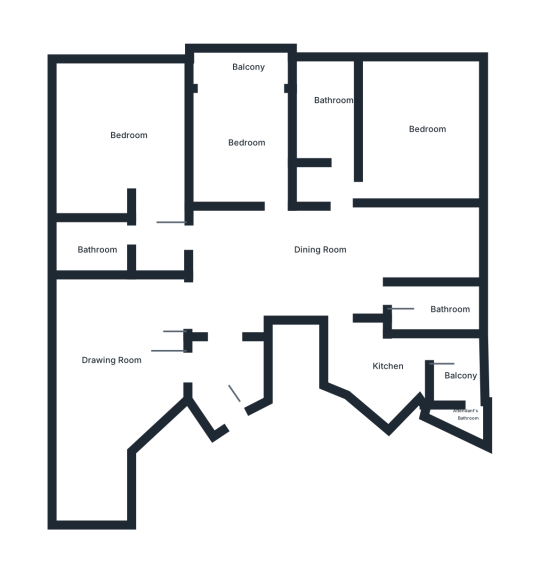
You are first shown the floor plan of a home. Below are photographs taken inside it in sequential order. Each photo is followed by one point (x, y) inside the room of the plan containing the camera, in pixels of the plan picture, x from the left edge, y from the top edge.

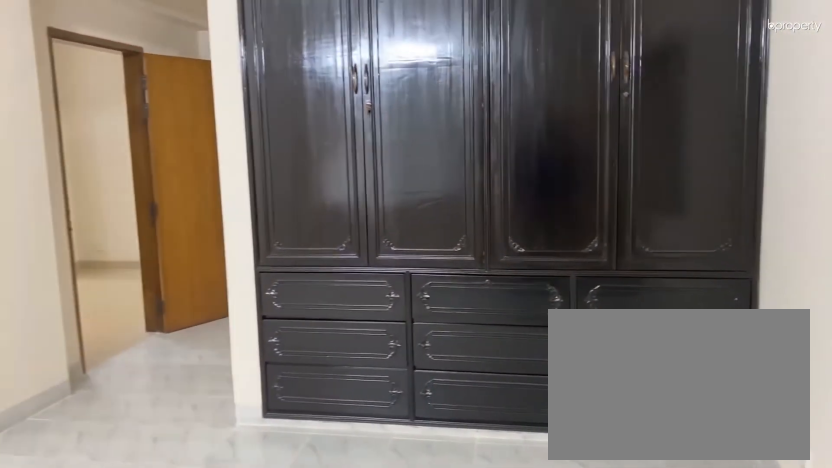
(129, 132)
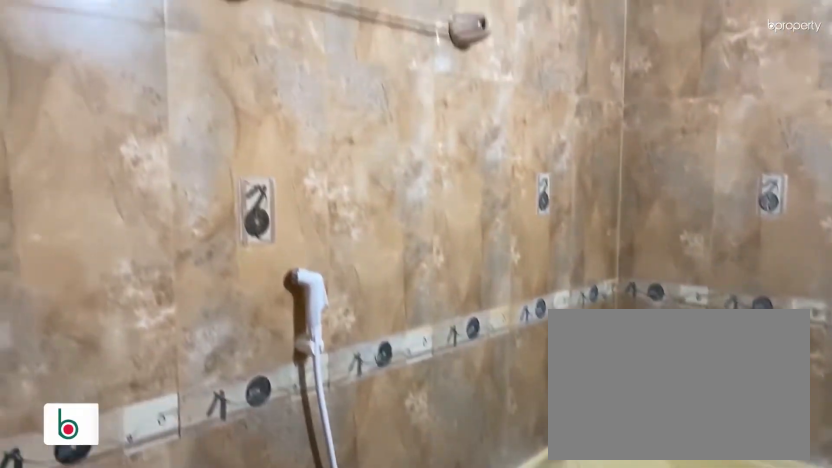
(97, 243)
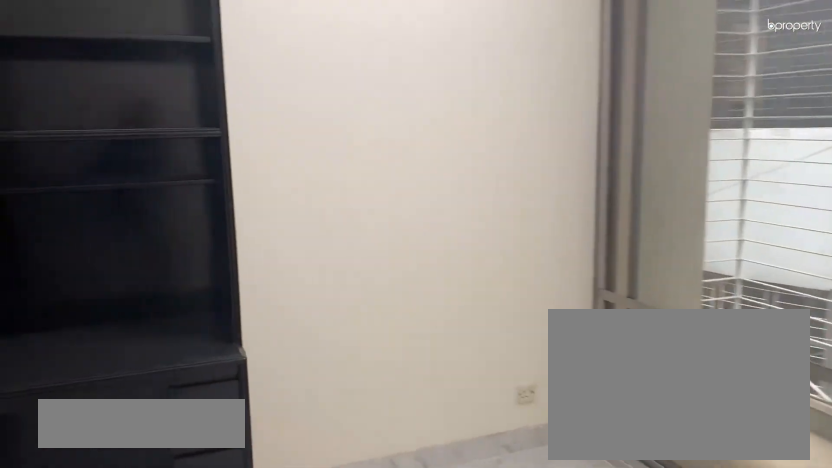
(241, 121)
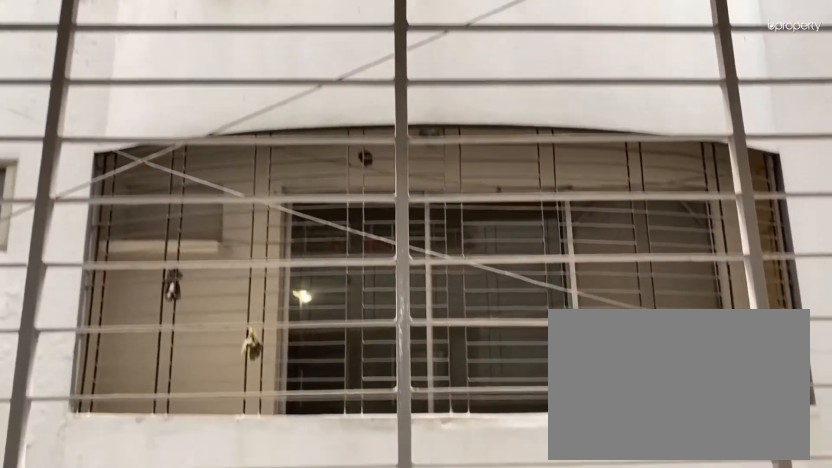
(241, 121)
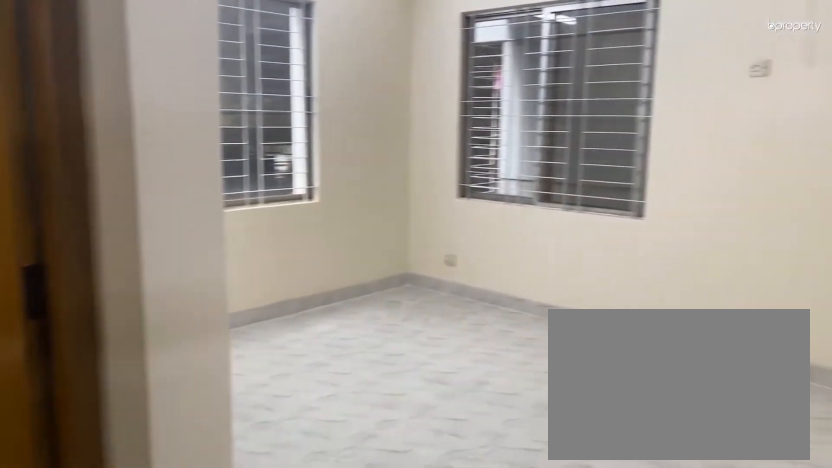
(413, 148)
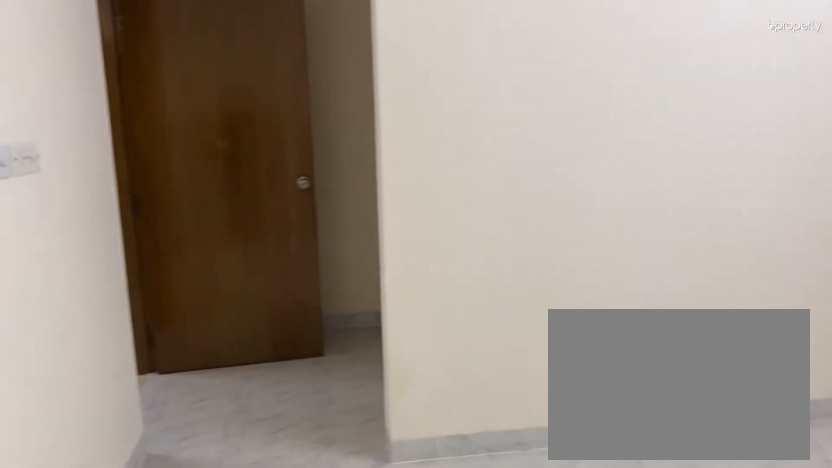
(413, 148)
